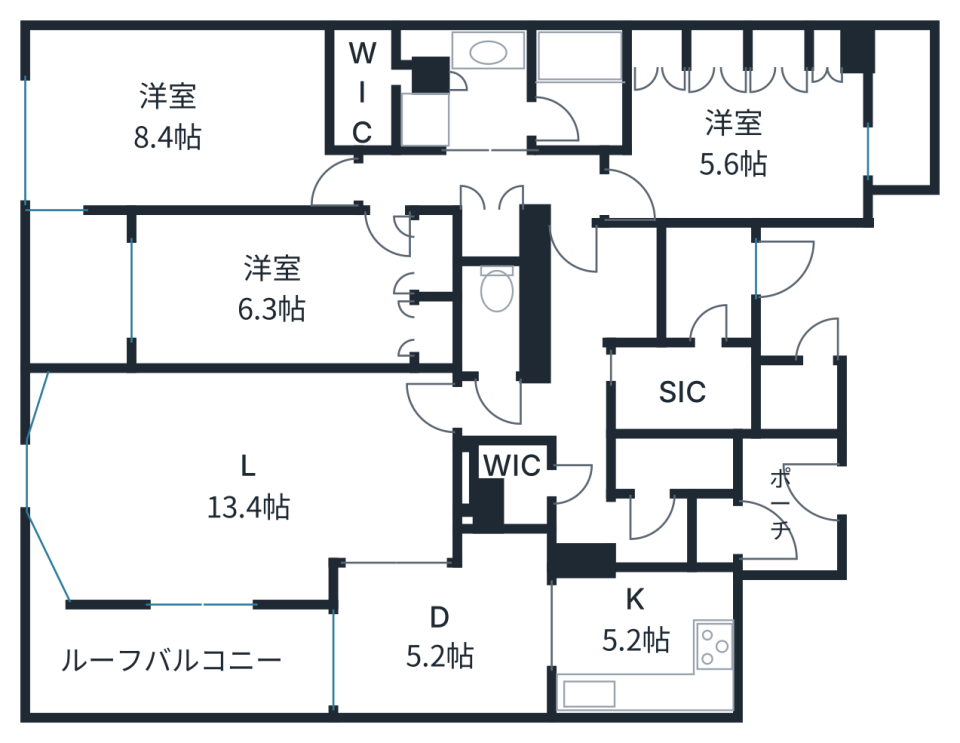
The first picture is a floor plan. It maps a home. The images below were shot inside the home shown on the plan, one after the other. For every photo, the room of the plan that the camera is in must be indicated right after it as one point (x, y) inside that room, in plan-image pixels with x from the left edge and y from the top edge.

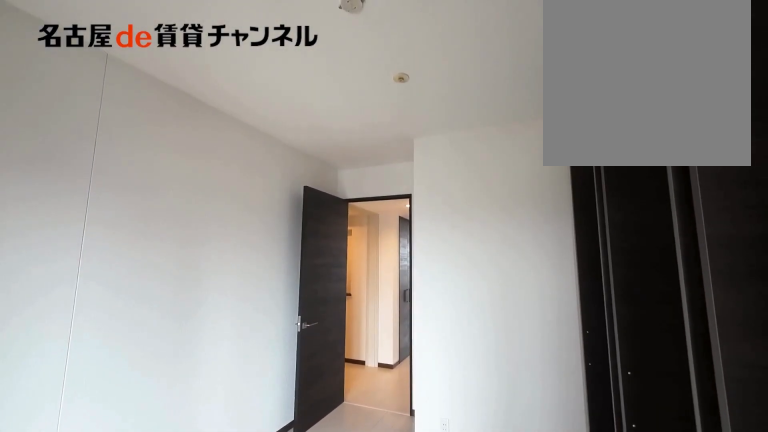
(741, 144)
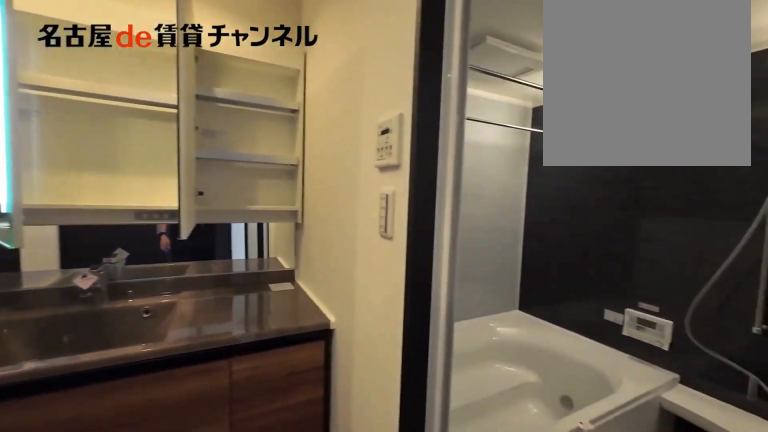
(473, 96)
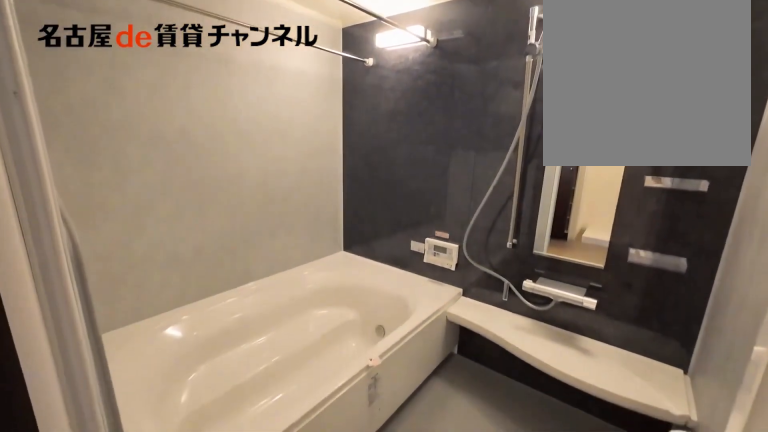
(579, 89)
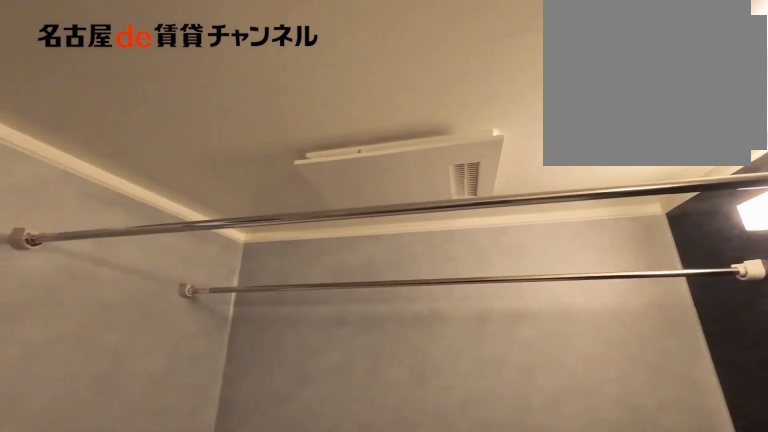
(579, 89)
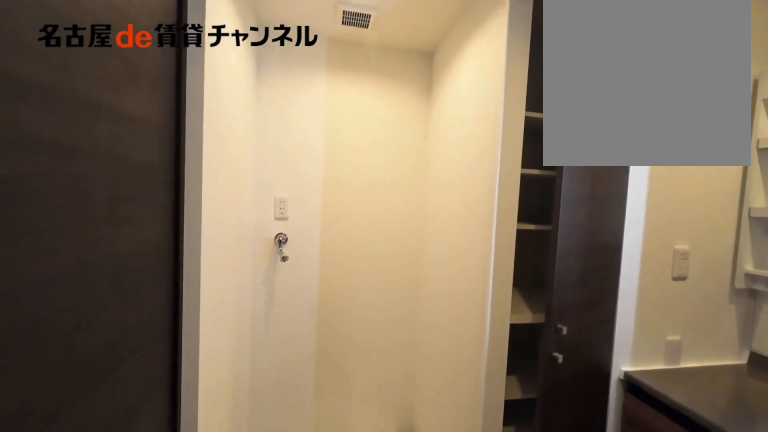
(474, 96)
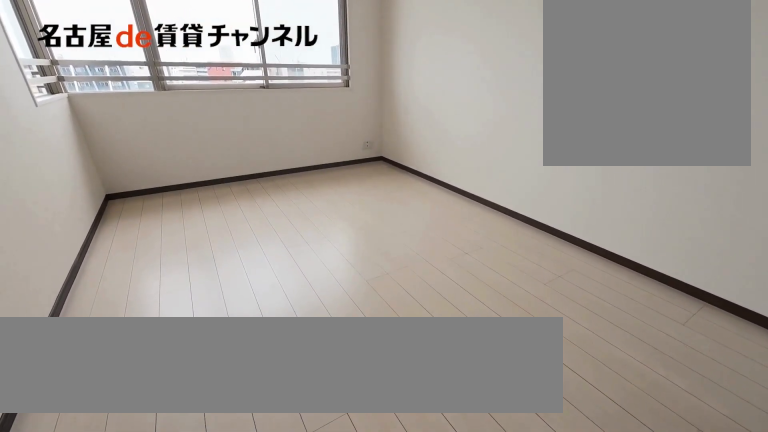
(187, 121)
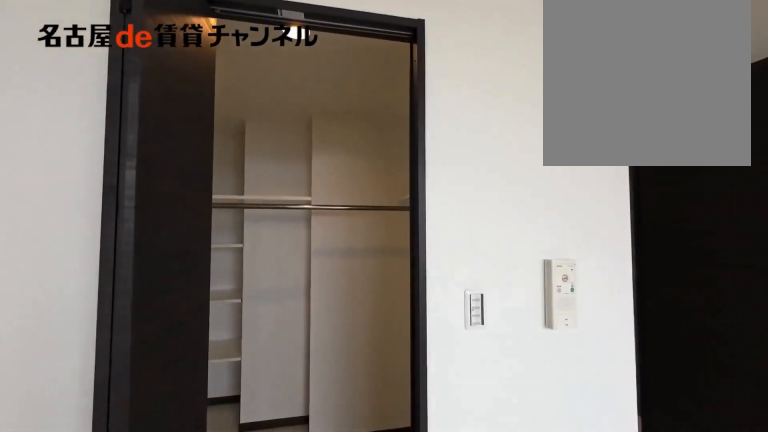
(187, 121)
